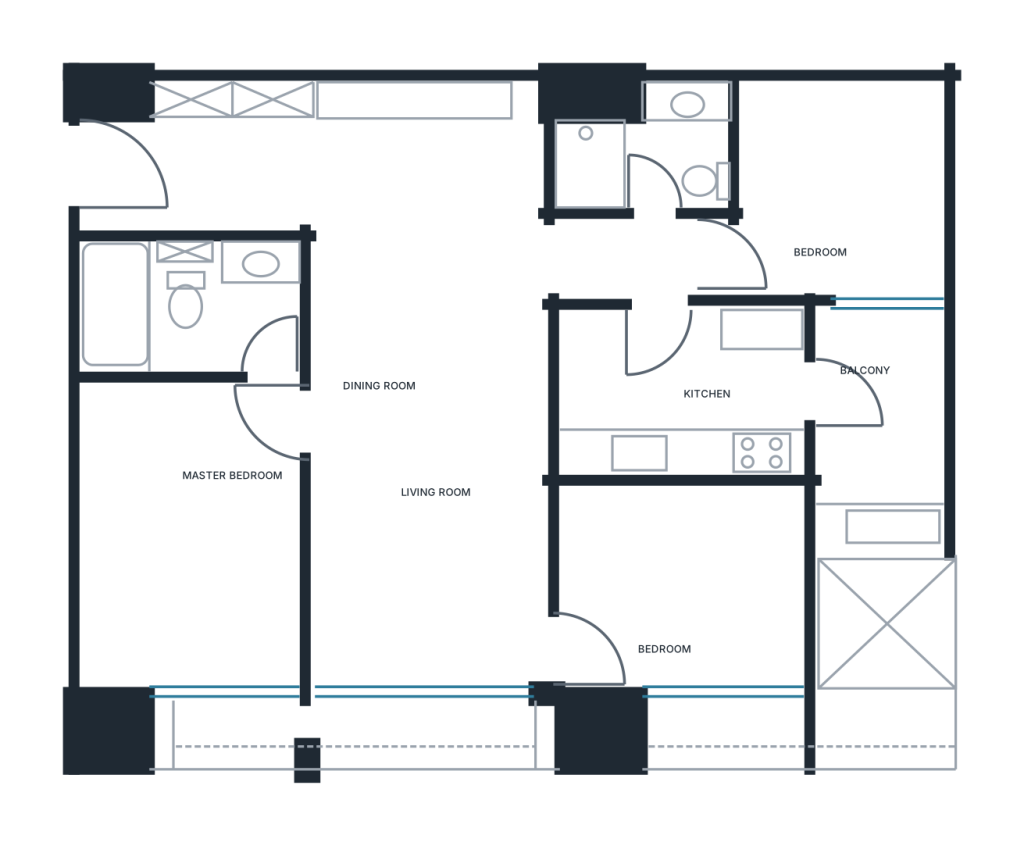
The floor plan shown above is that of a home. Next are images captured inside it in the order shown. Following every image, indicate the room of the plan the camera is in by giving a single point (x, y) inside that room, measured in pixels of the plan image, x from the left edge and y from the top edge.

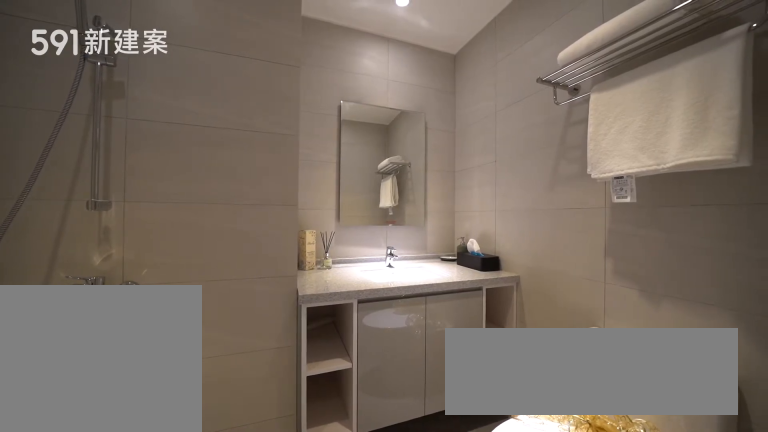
(646, 142)
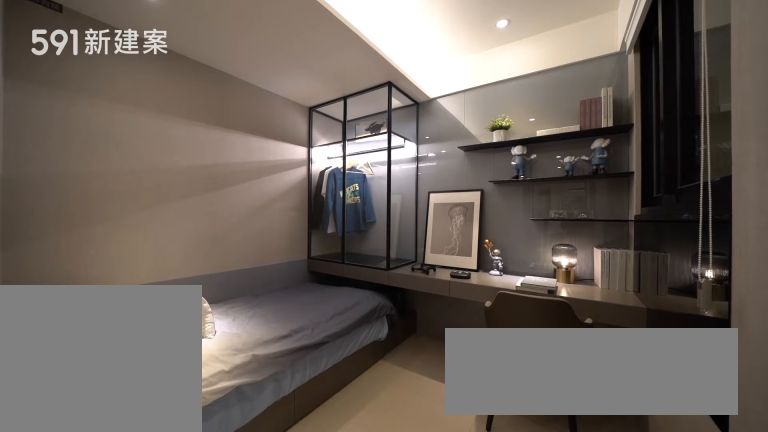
(835, 192)
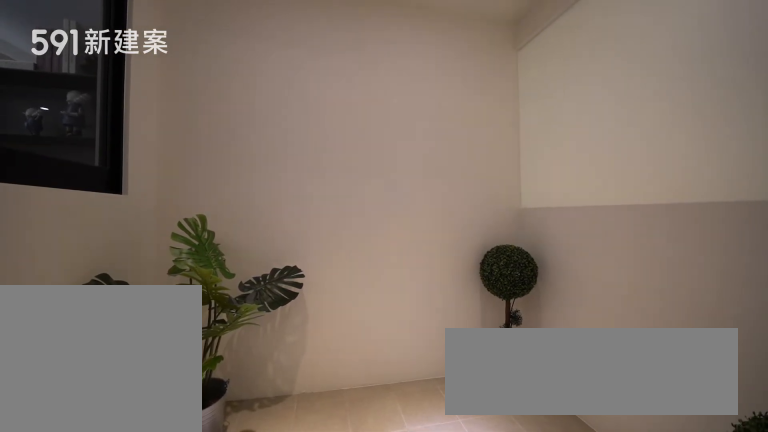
(883, 404)
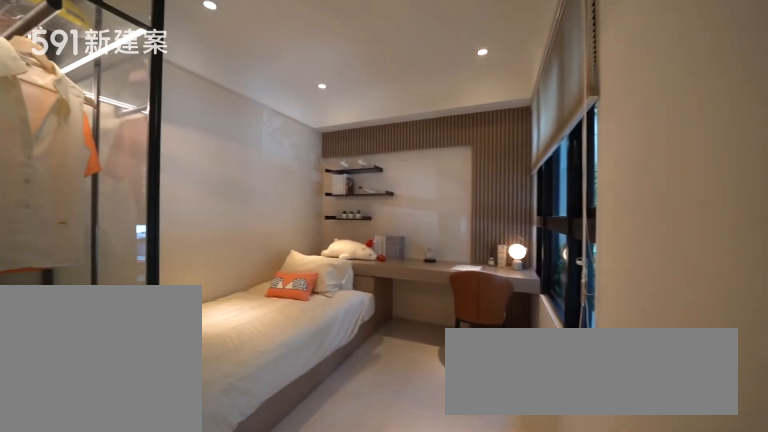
(685, 589)
